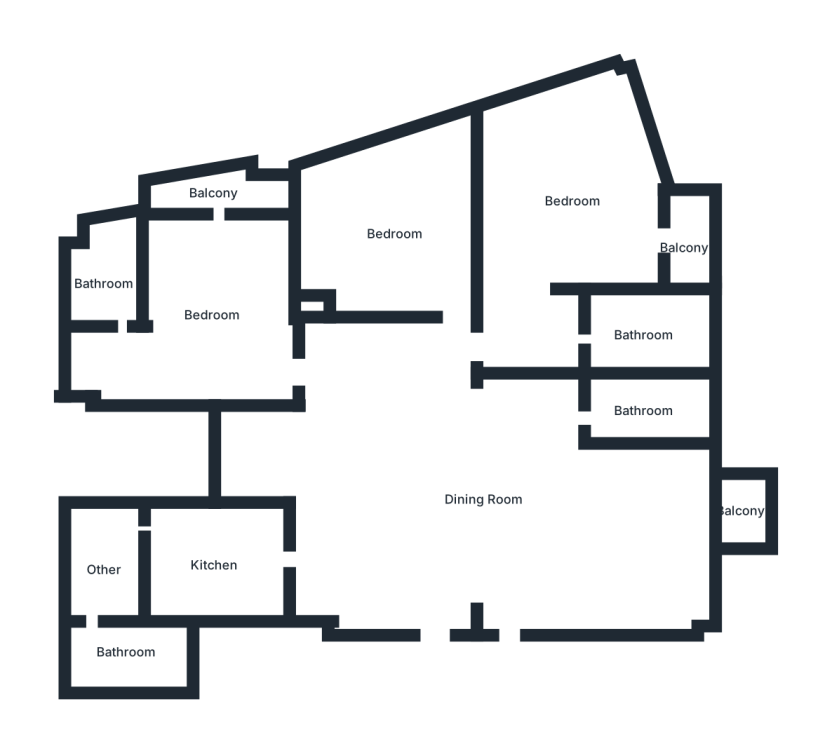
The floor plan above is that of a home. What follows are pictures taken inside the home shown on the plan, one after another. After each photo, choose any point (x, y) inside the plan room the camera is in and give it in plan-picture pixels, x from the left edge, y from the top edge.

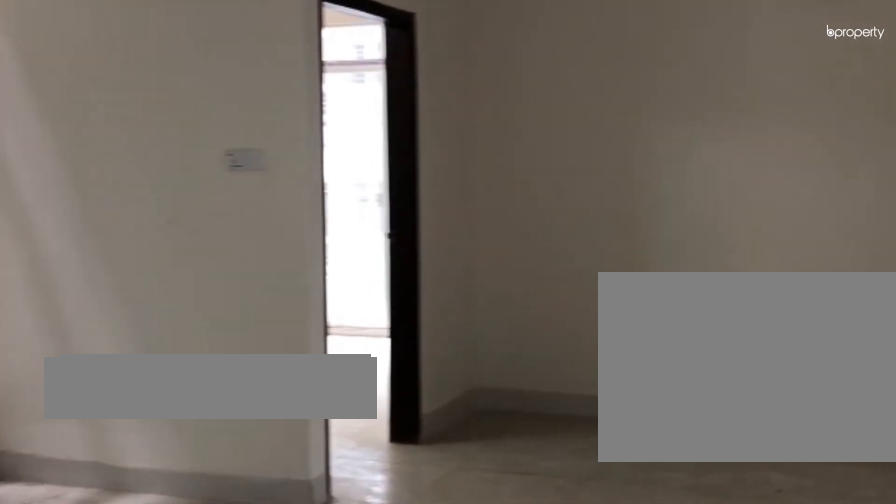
(481, 500)
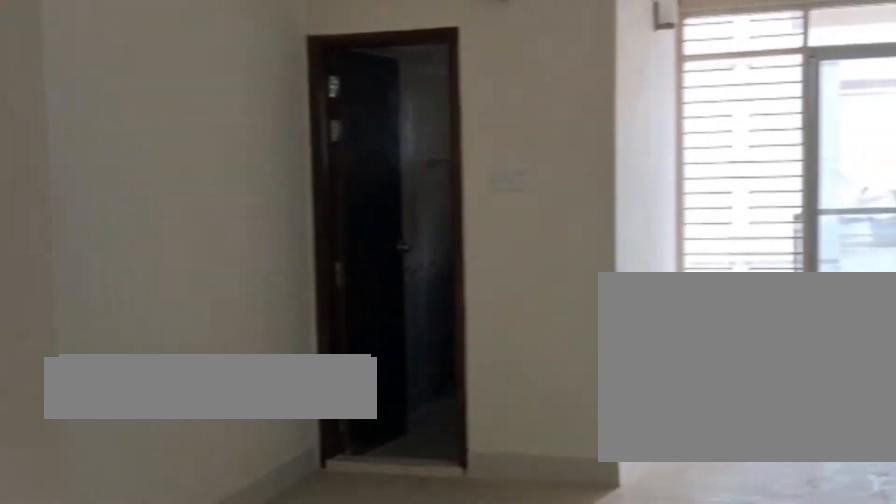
(481, 500)
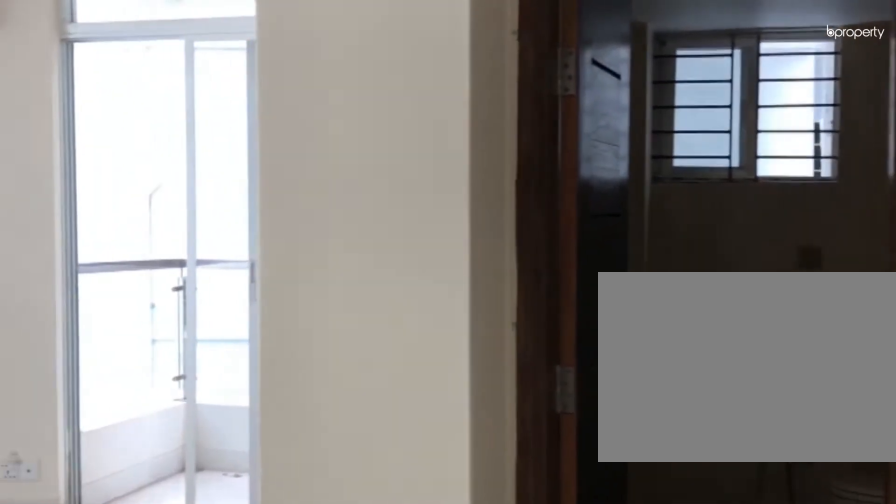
(514, 342)
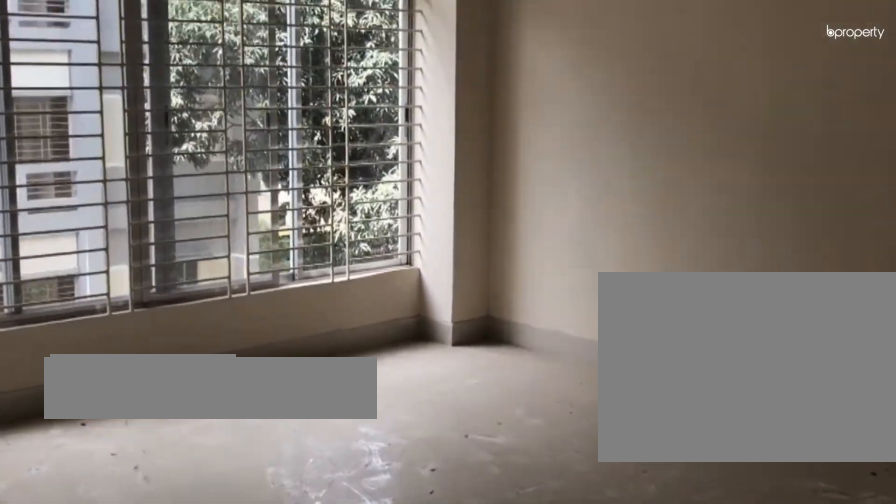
(571, 199)
